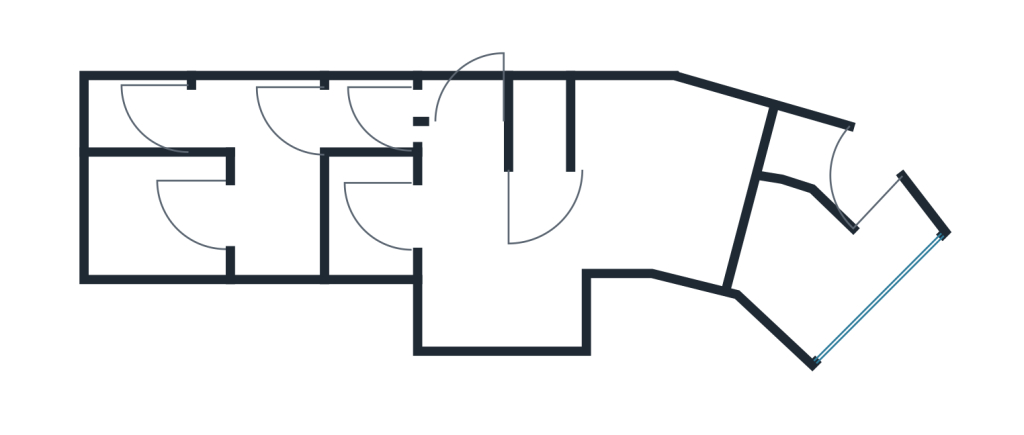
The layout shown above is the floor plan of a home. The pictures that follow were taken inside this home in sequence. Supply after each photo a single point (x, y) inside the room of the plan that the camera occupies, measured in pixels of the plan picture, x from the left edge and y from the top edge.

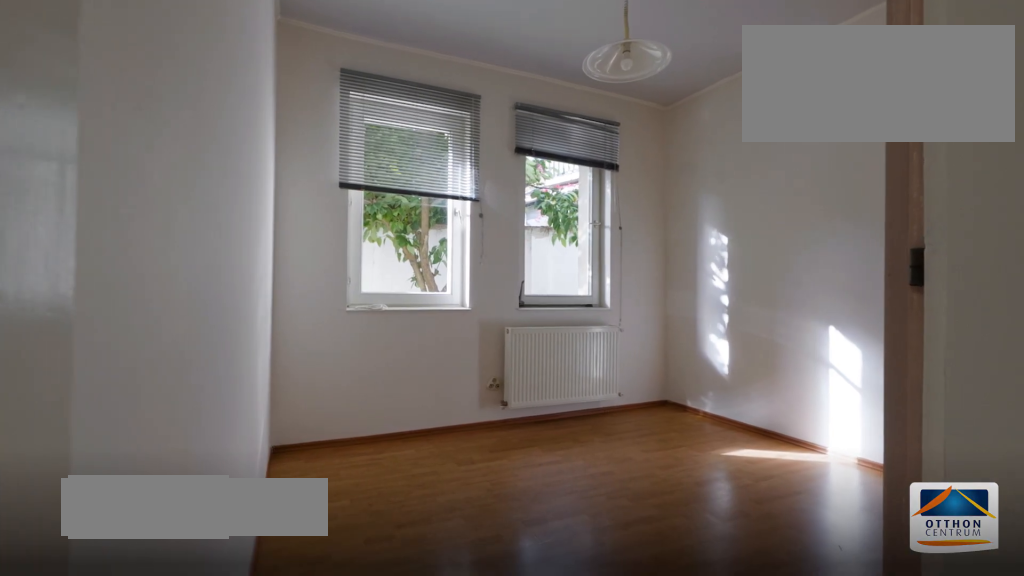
(154, 214)
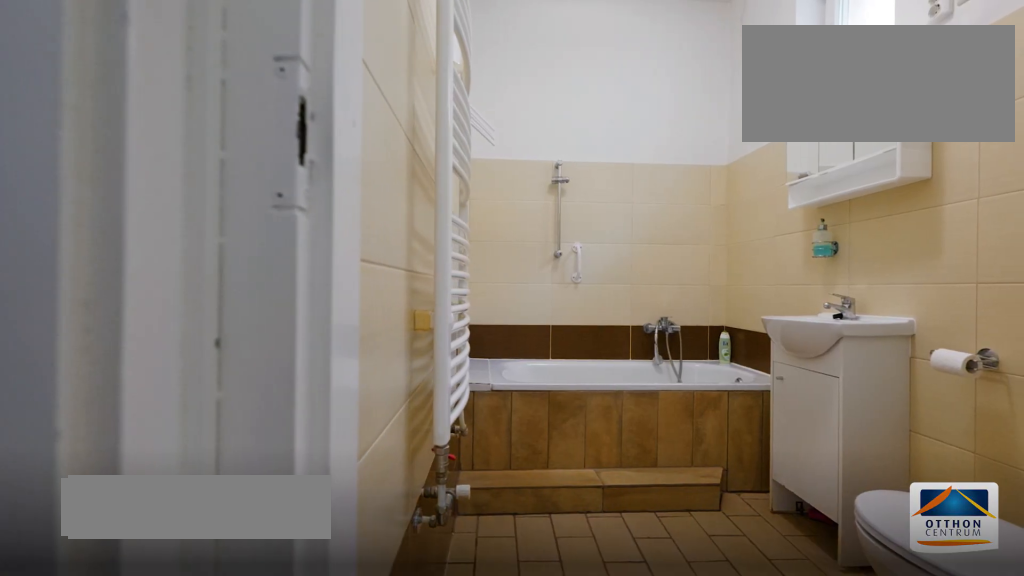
(150, 111)
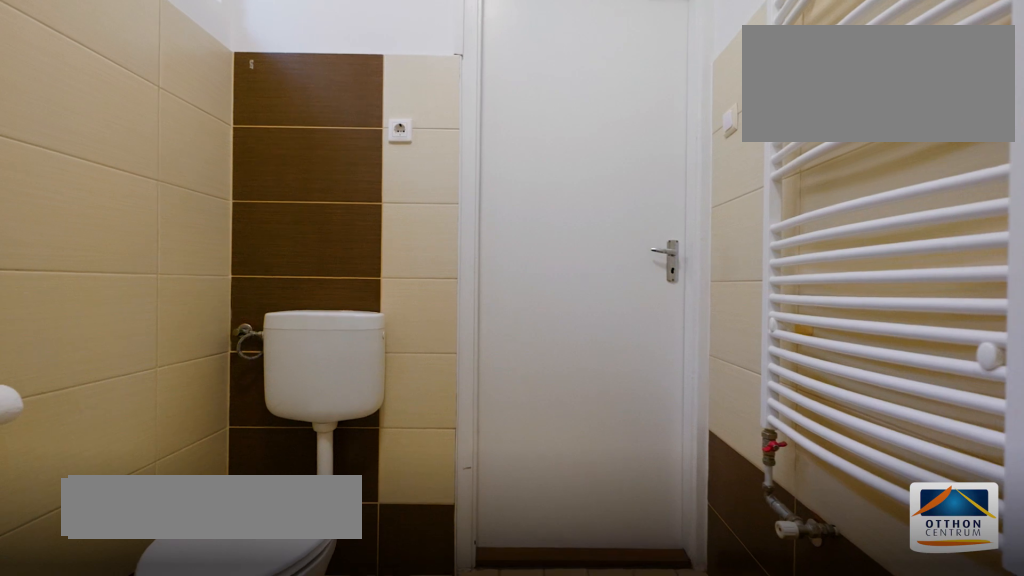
(150, 111)
